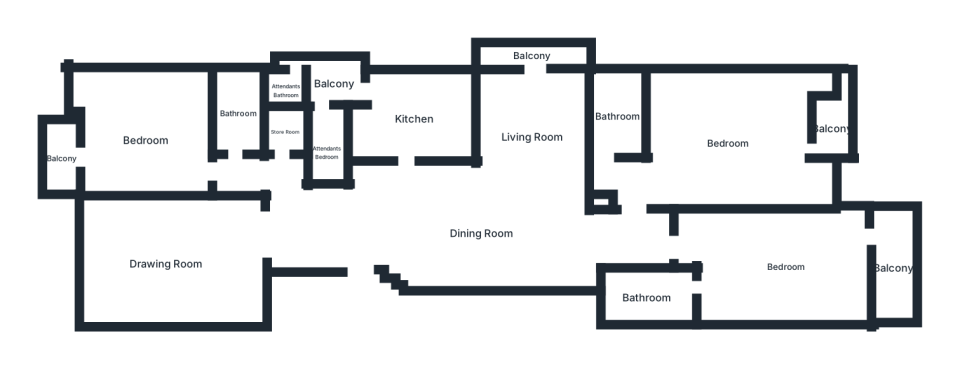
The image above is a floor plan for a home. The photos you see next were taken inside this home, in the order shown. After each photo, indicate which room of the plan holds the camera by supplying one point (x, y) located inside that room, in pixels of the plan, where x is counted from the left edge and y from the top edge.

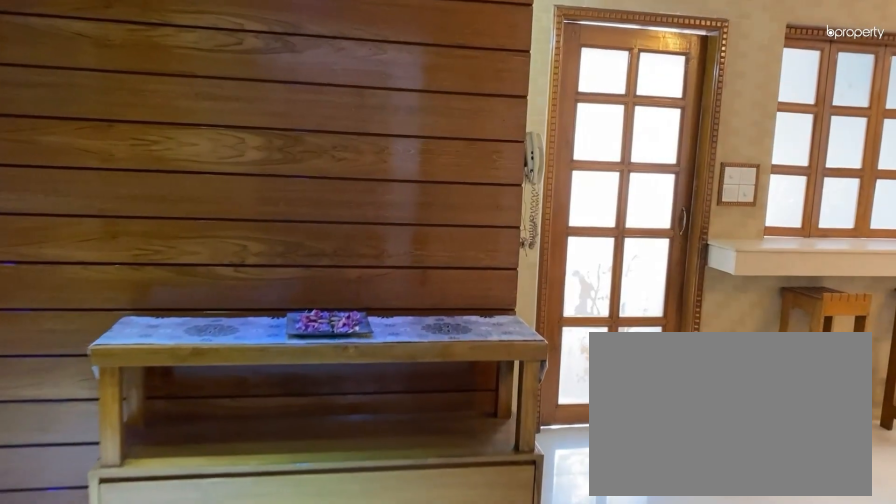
(365, 235)
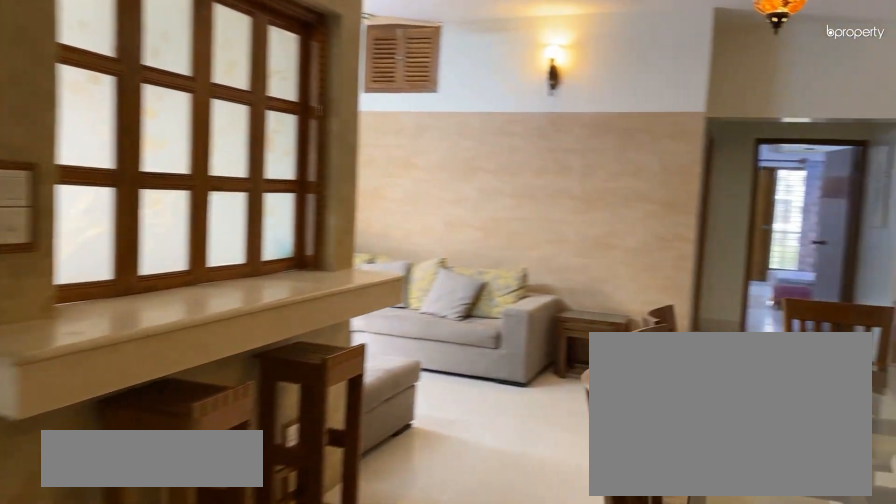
(482, 234)
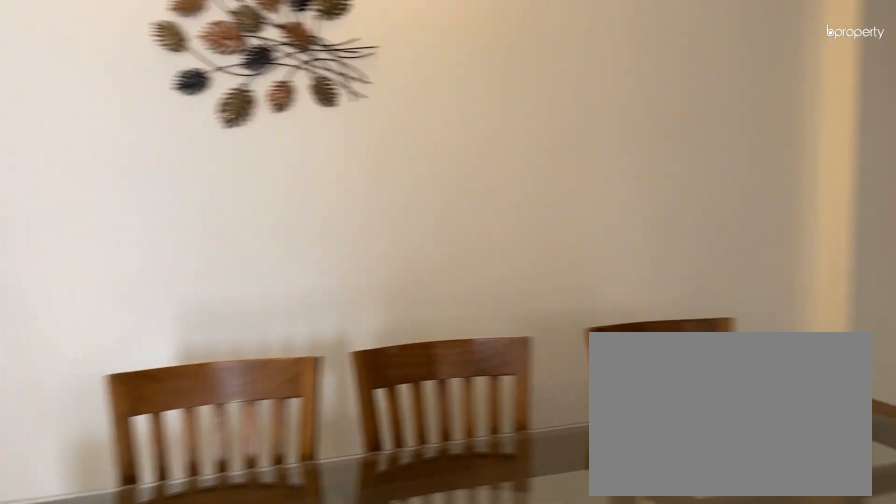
(482, 234)
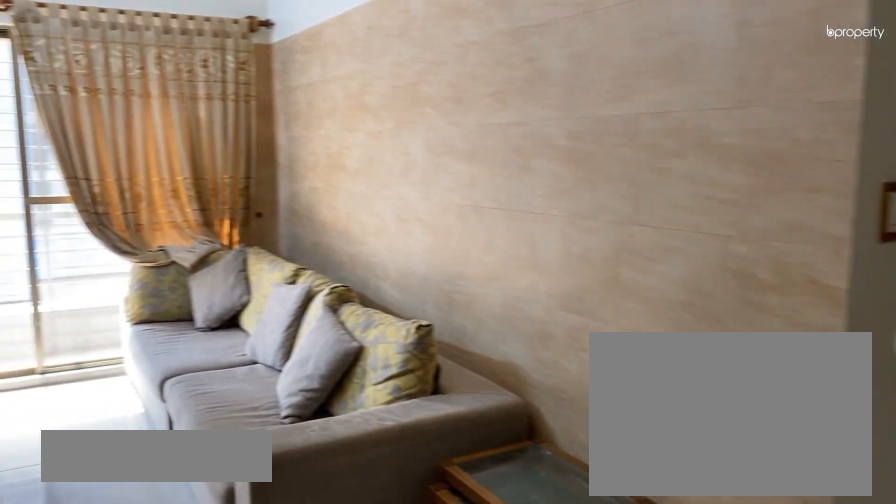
(531, 137)
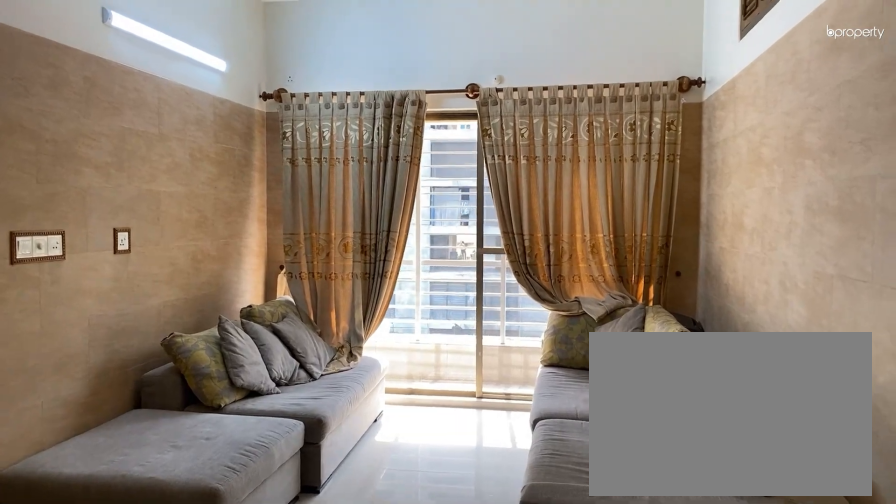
(531, 137)
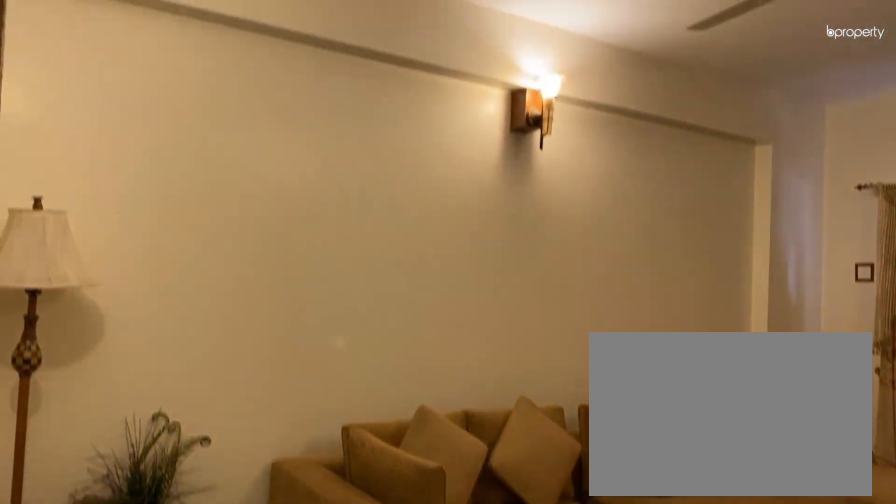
(165, 264)
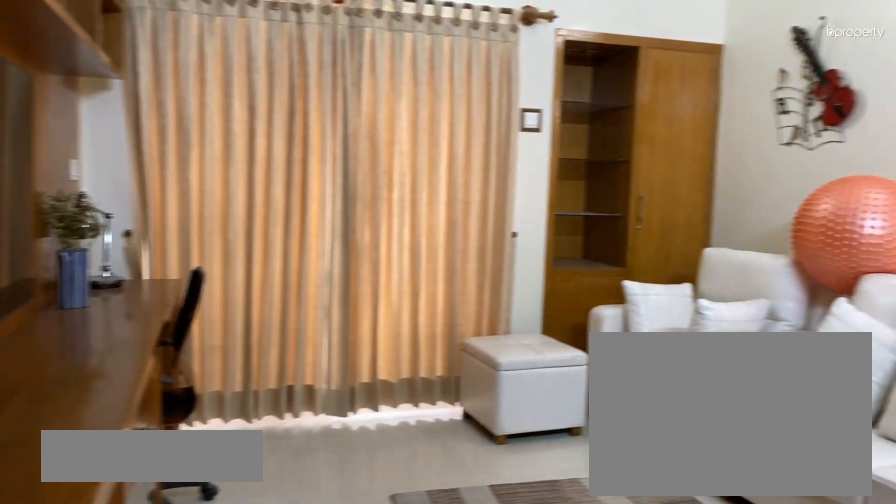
(144, 142)
